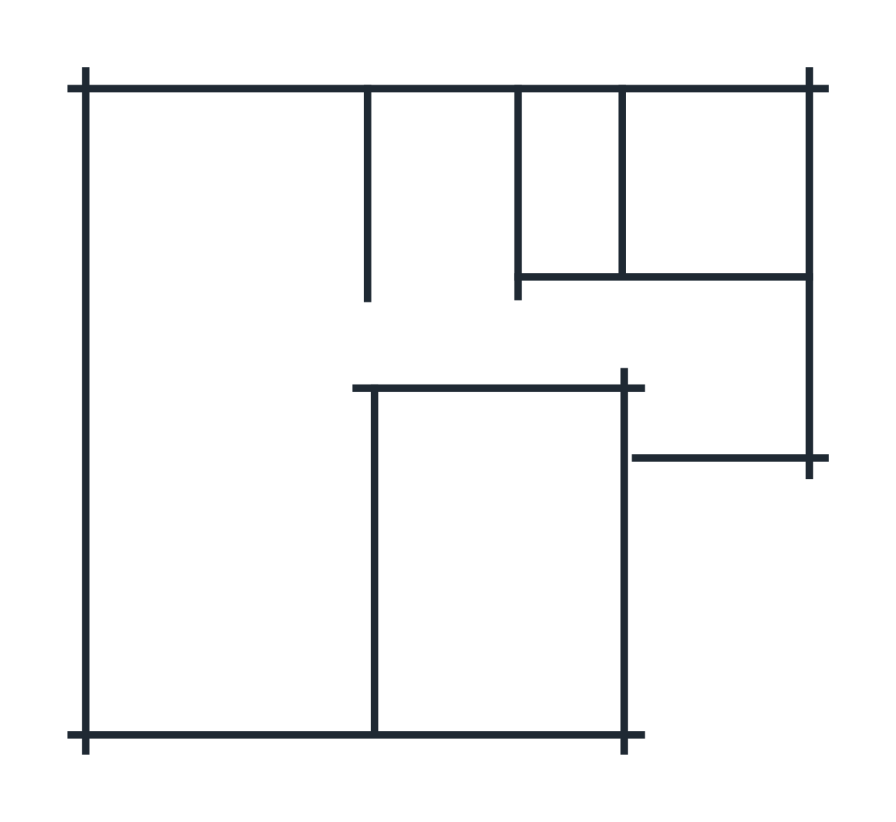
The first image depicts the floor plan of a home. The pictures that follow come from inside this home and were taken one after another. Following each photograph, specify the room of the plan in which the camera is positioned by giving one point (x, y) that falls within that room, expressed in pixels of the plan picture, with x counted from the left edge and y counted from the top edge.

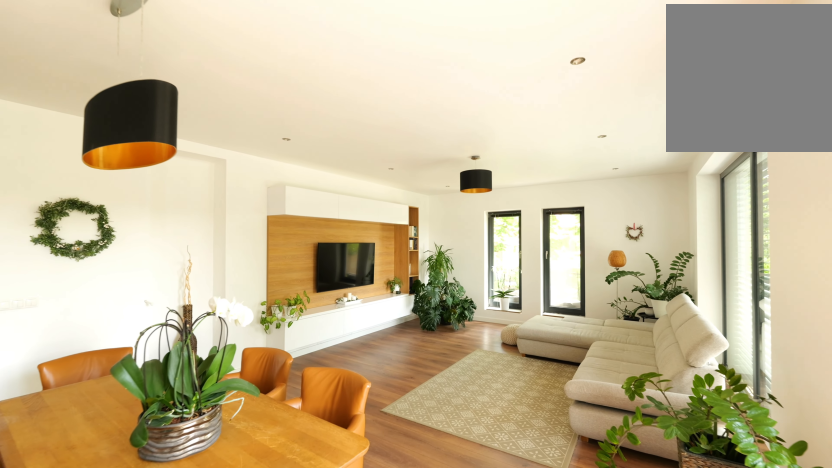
(218, 397)
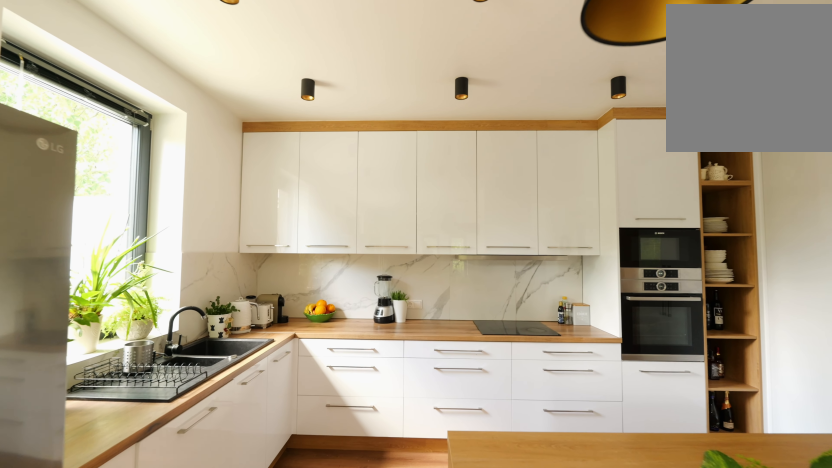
(218, 397)
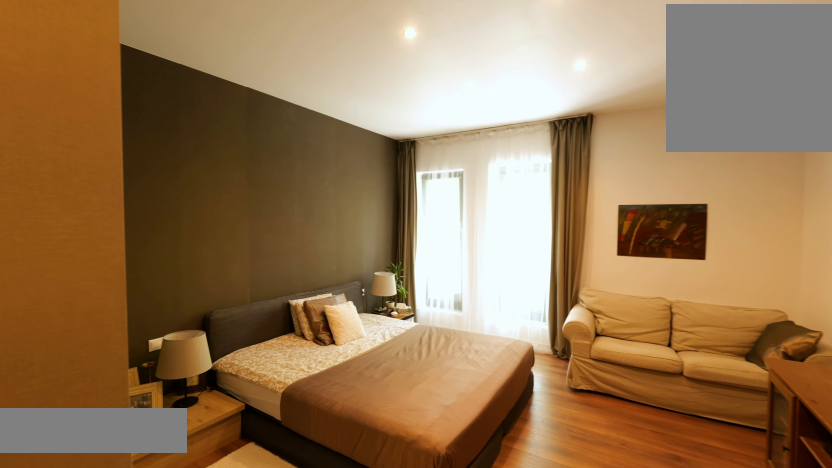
(506, 532)
